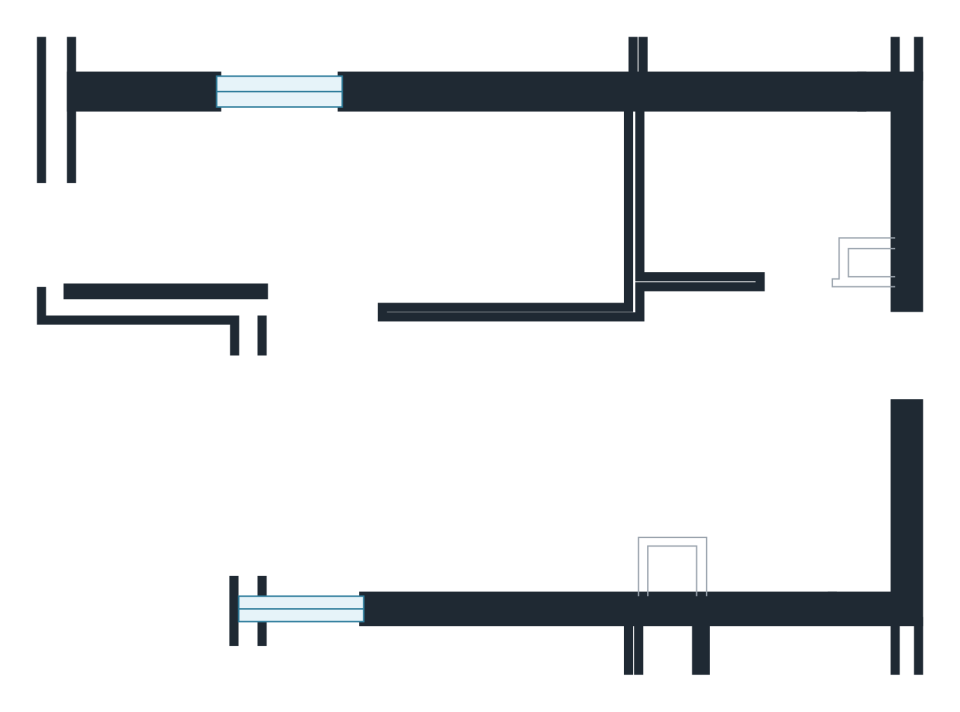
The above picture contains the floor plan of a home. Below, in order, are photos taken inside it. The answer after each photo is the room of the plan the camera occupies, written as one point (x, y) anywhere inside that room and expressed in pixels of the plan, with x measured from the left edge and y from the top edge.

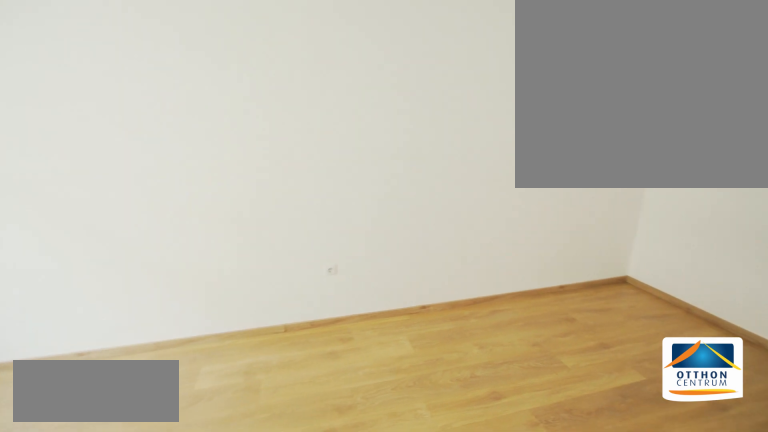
(390, 213)
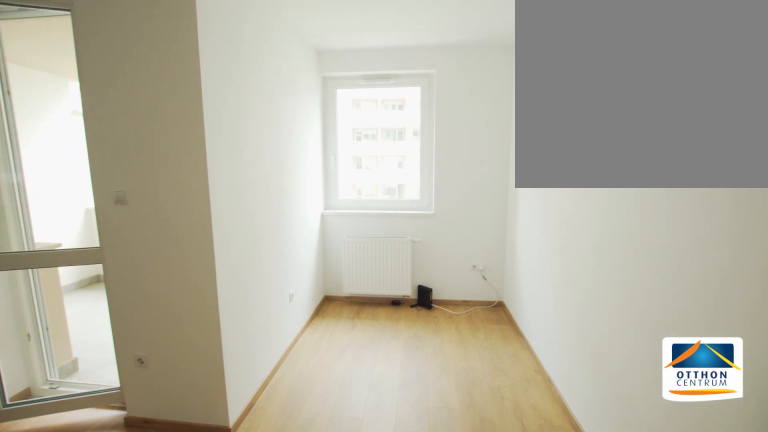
(390, 213)
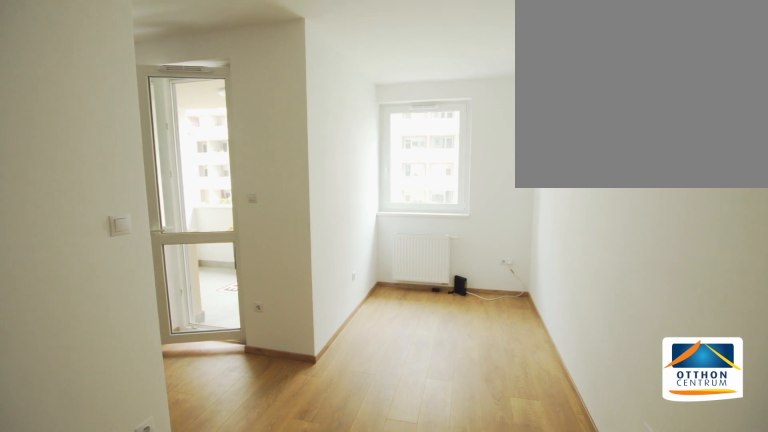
(390, 213)
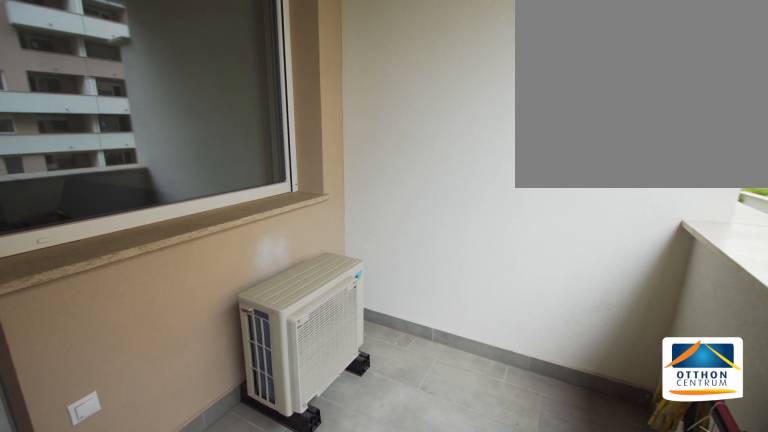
(144, 450)
